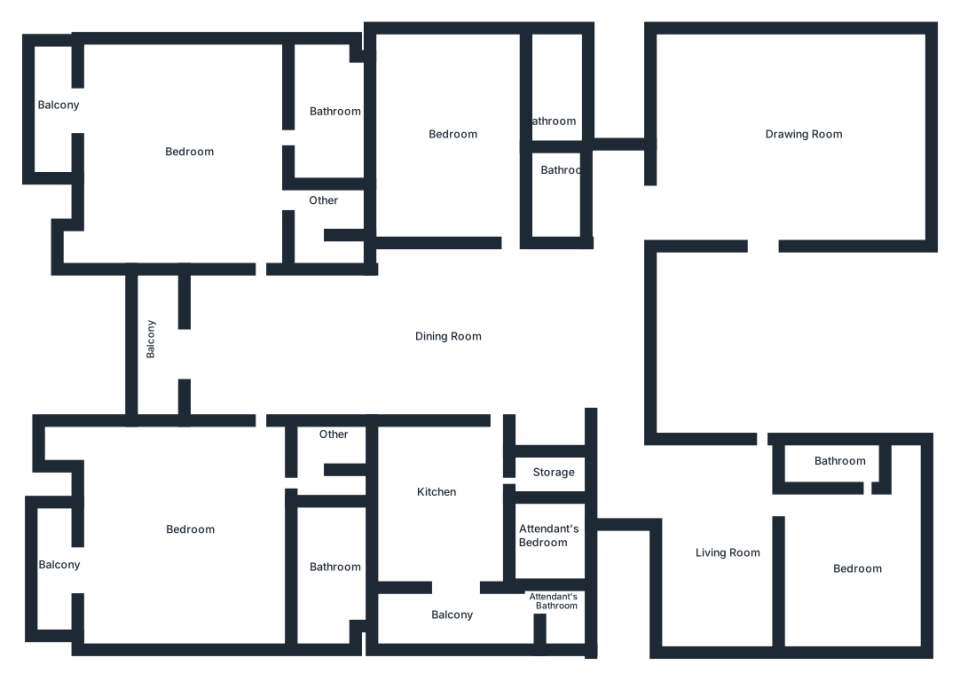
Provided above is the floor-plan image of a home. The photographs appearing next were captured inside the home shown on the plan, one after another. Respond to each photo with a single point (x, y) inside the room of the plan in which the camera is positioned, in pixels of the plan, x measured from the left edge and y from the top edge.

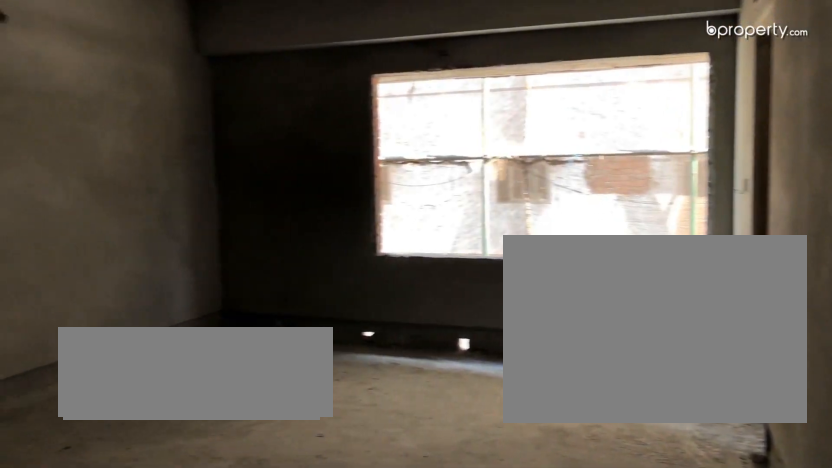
(453, 148)
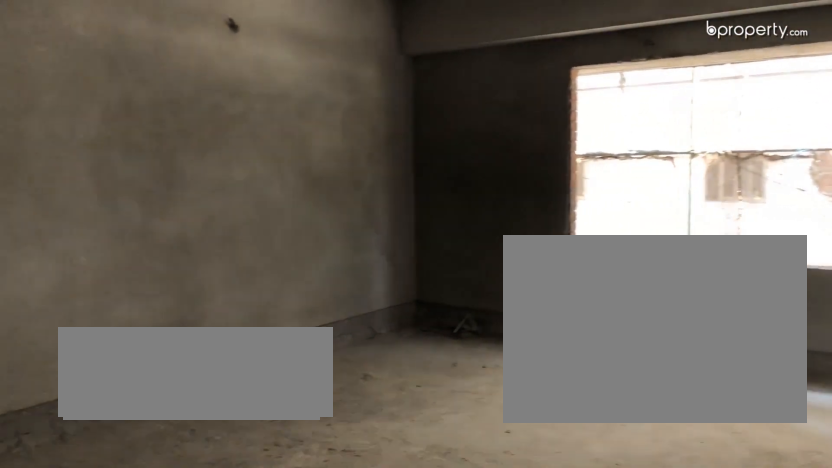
(453, 148)
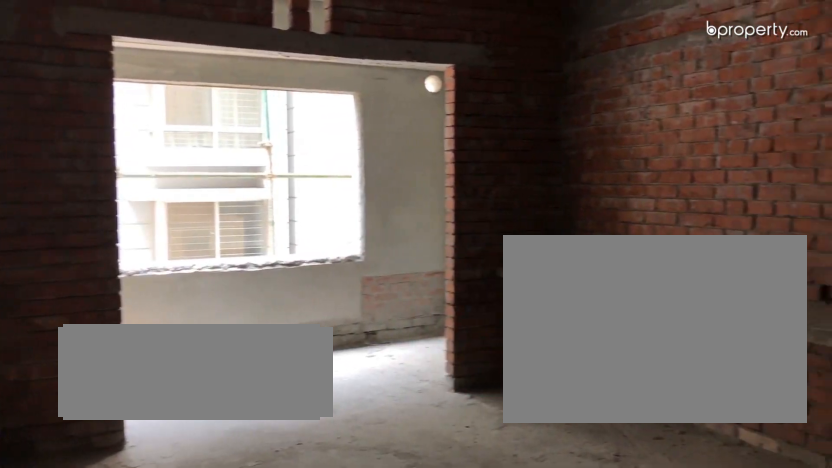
(441, 524)
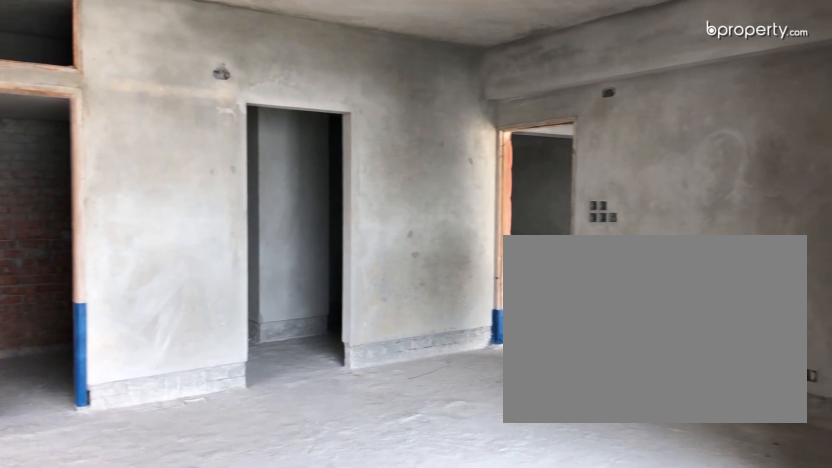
(219, 184)
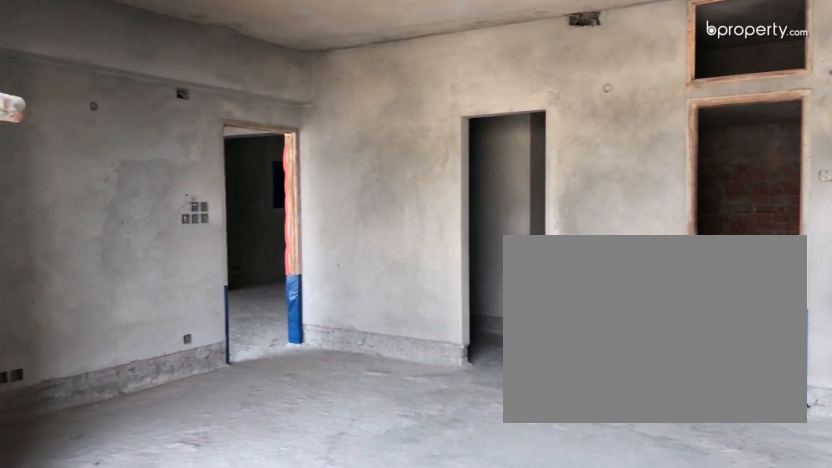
(188, 521)
